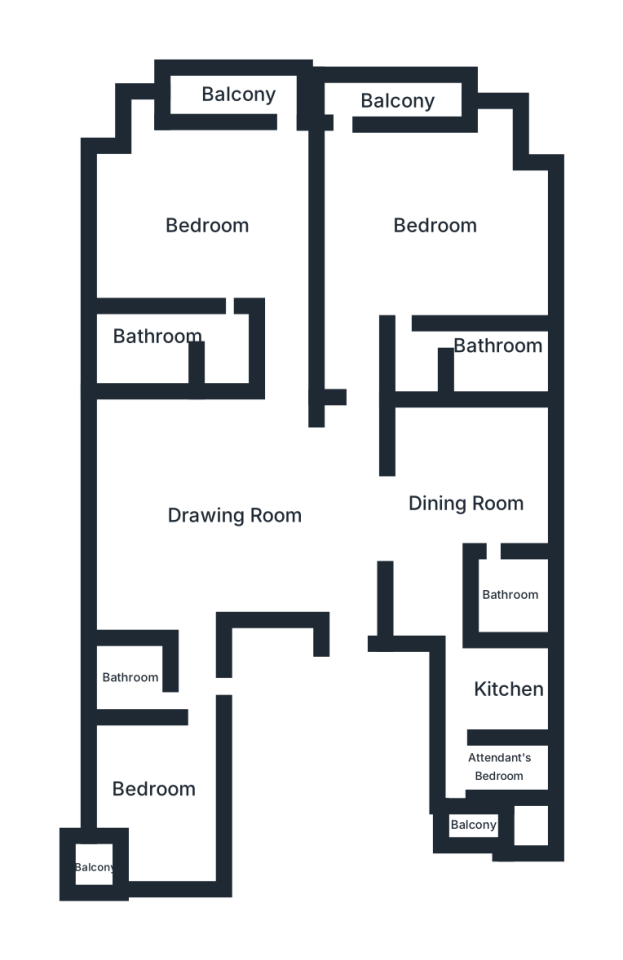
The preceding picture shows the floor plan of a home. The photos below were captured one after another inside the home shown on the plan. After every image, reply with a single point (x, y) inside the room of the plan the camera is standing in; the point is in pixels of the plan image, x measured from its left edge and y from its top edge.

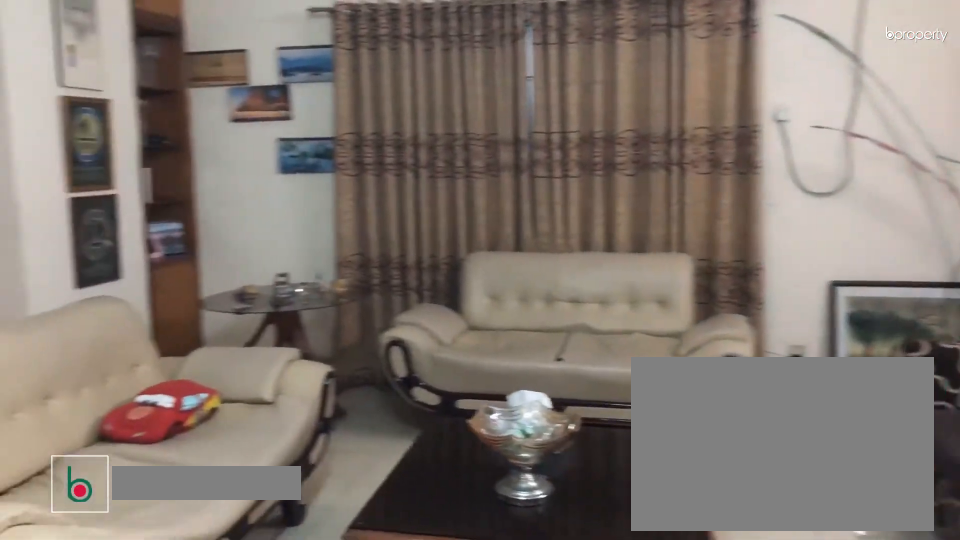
(237, 524)
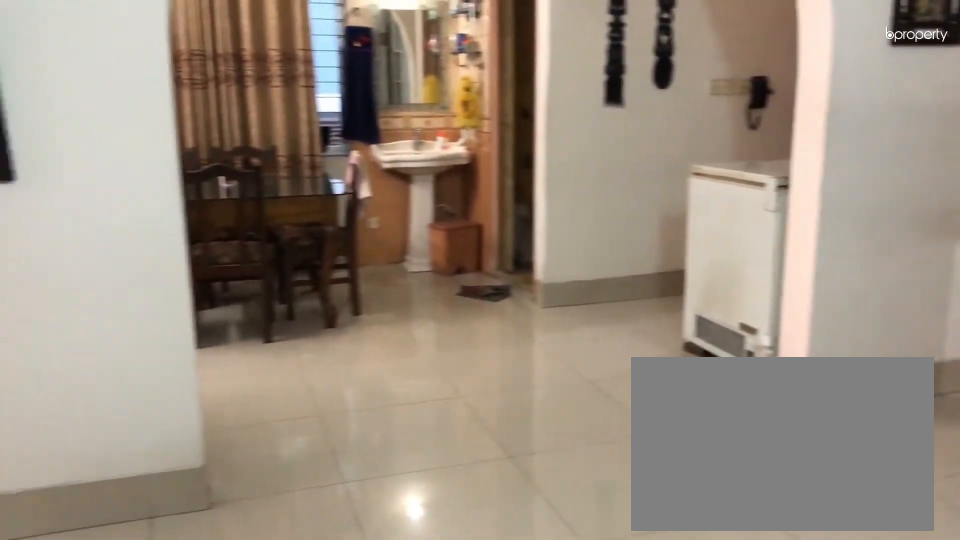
(237, 523)
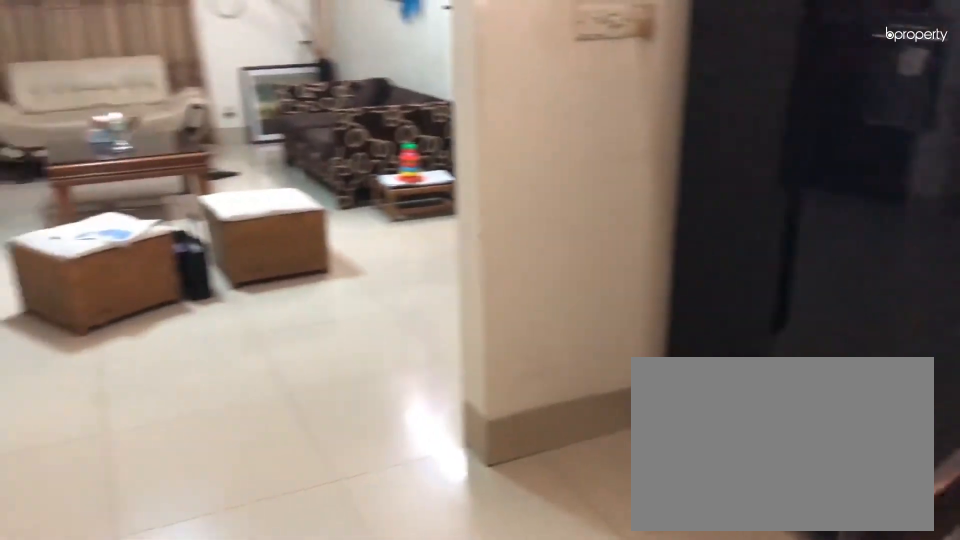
(469, 504)
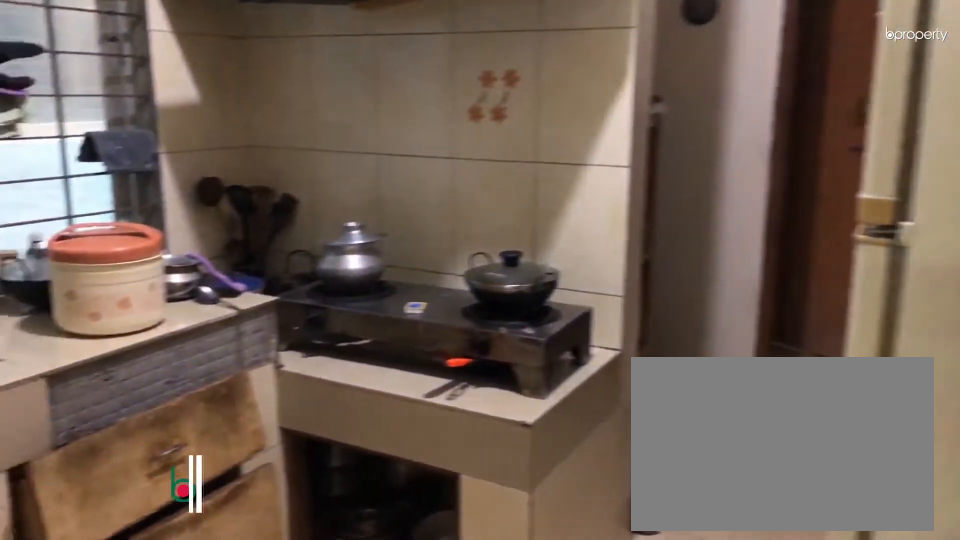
(497, 683)
